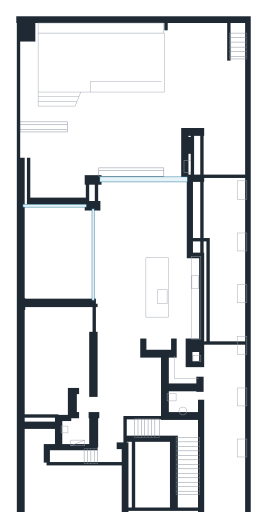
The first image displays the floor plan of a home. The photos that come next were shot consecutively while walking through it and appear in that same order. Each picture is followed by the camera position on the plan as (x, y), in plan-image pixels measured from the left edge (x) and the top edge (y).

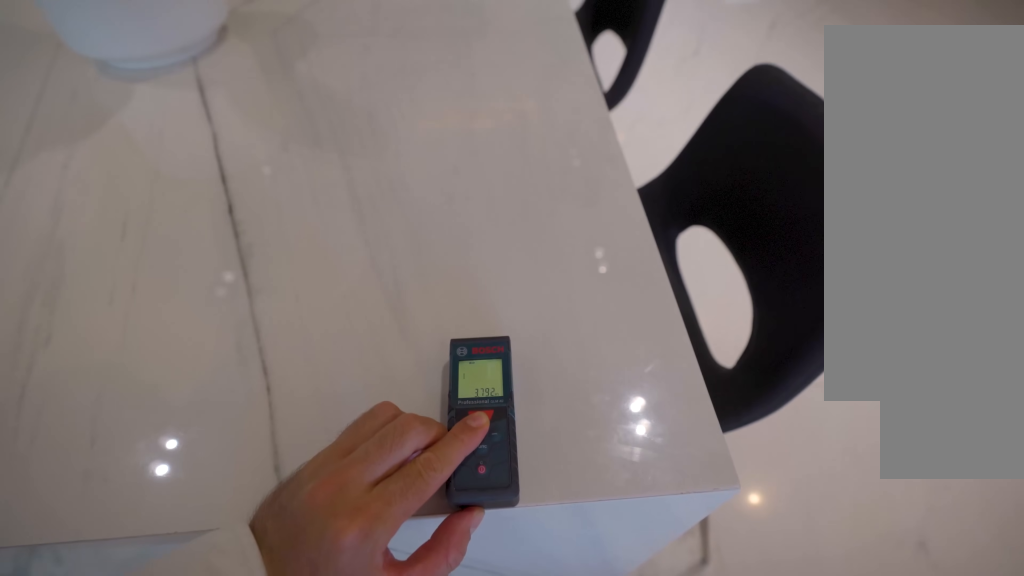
(154, 245)
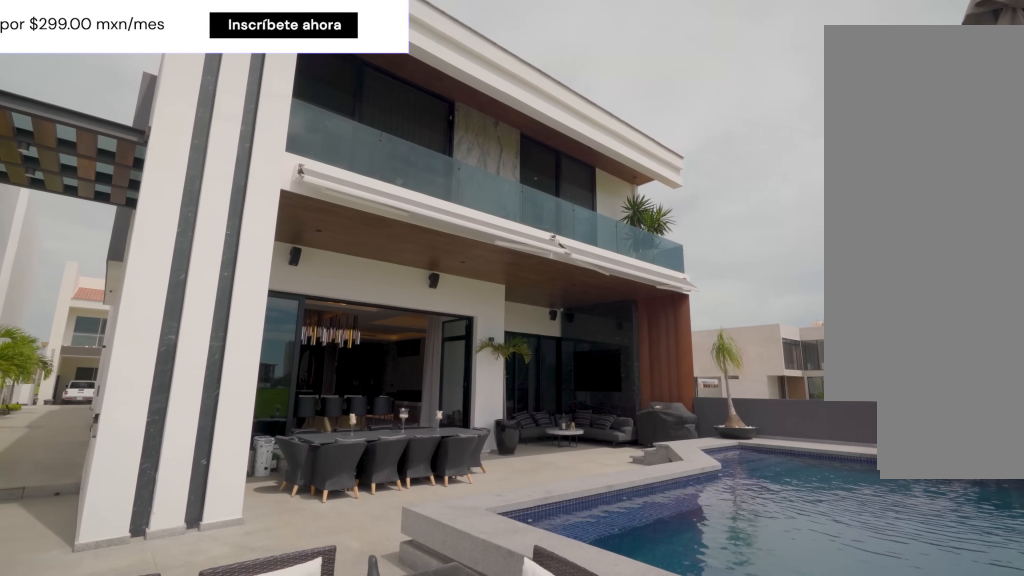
(211, 67)
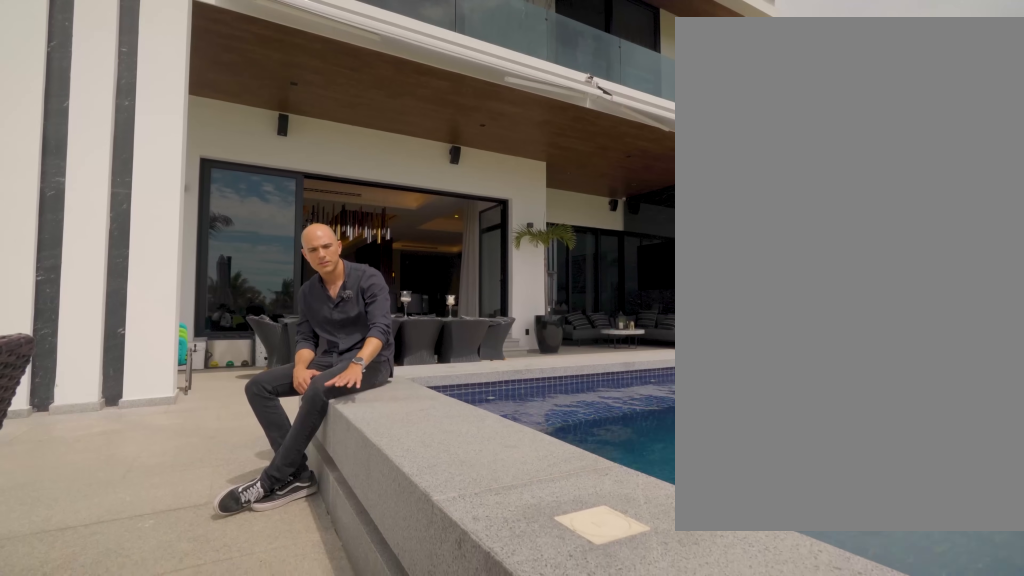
(184, 64)
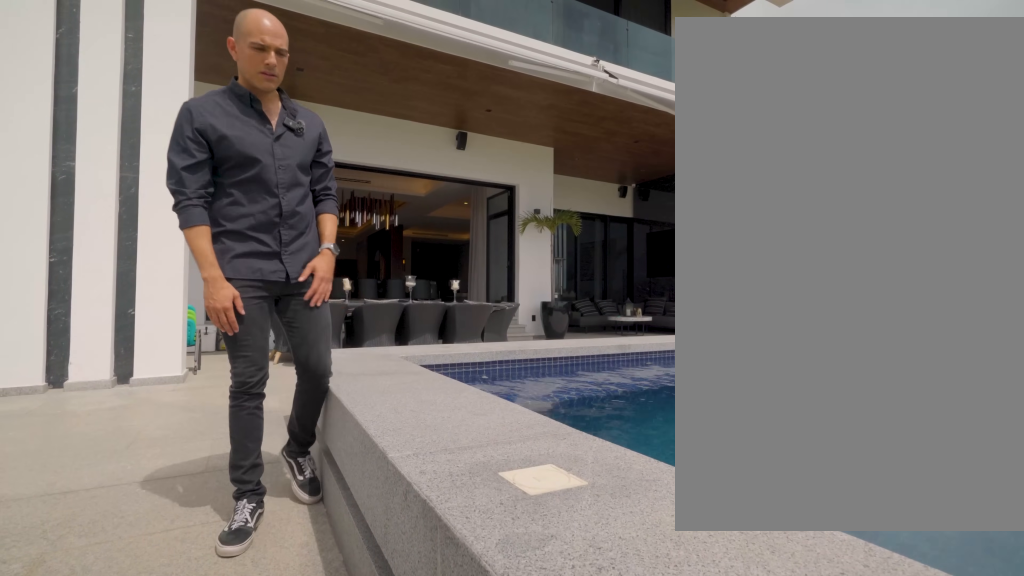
(184, 54)
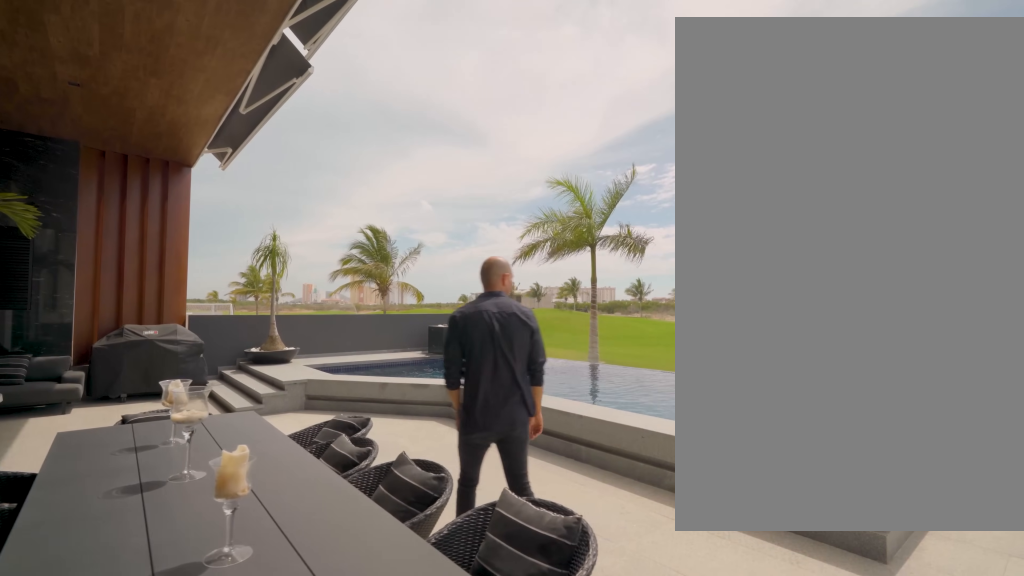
(171, 139)
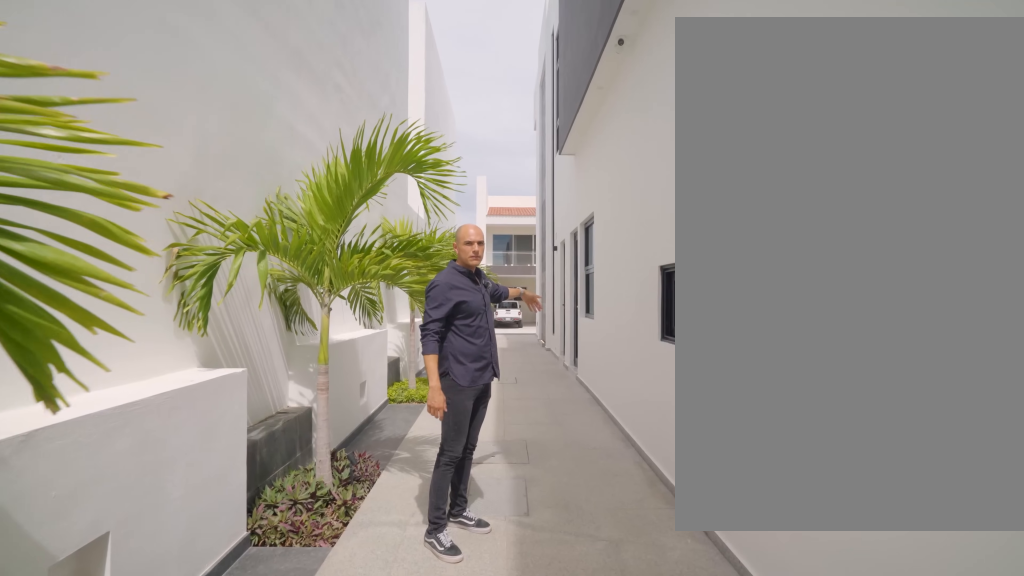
(225, 326)
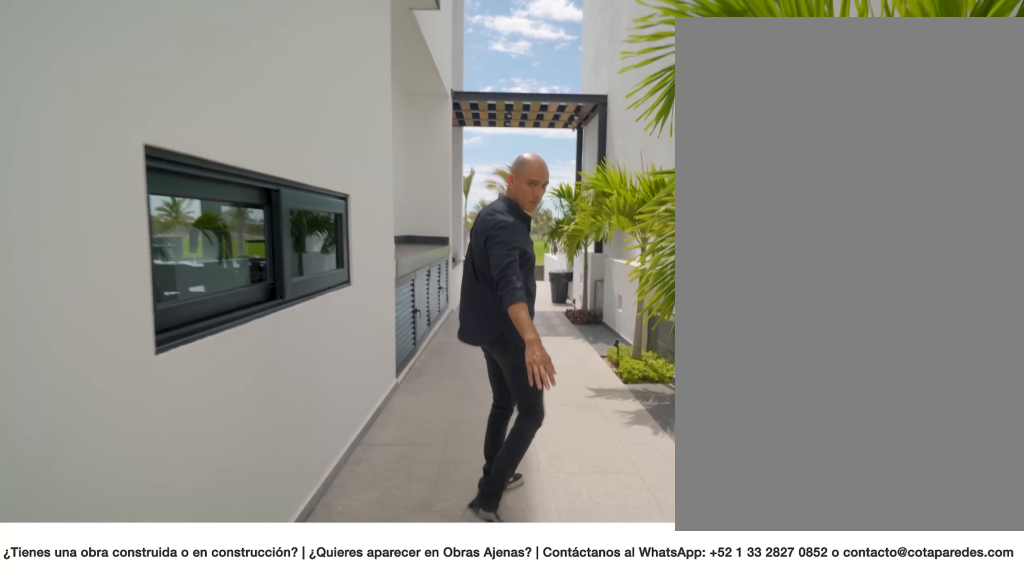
(225, 371)
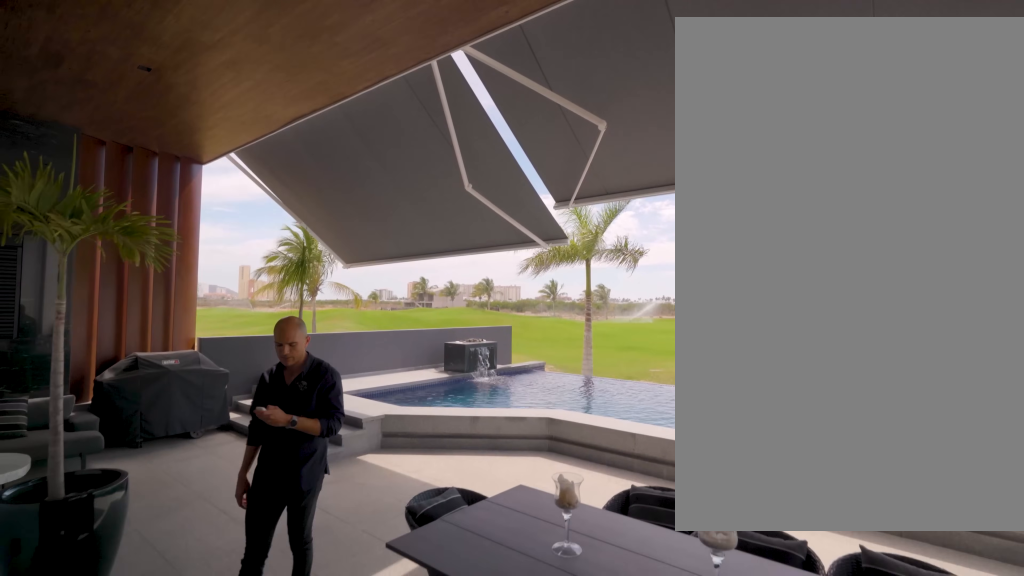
(133, 173)
